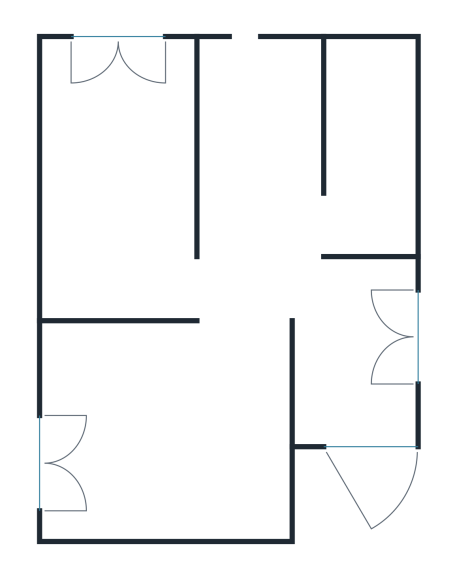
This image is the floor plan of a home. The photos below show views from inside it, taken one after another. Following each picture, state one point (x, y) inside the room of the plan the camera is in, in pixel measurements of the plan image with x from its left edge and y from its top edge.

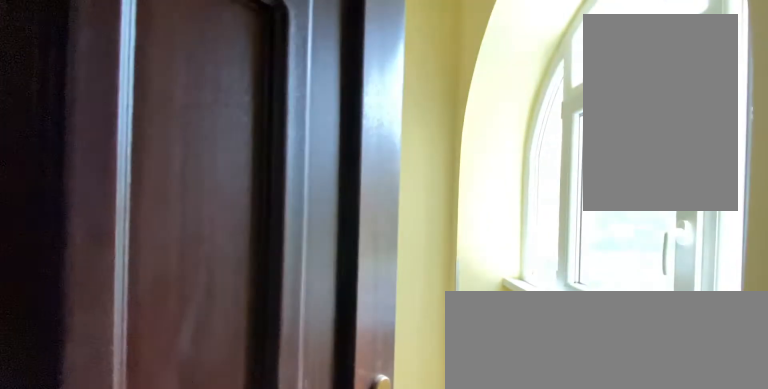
(355, 358)
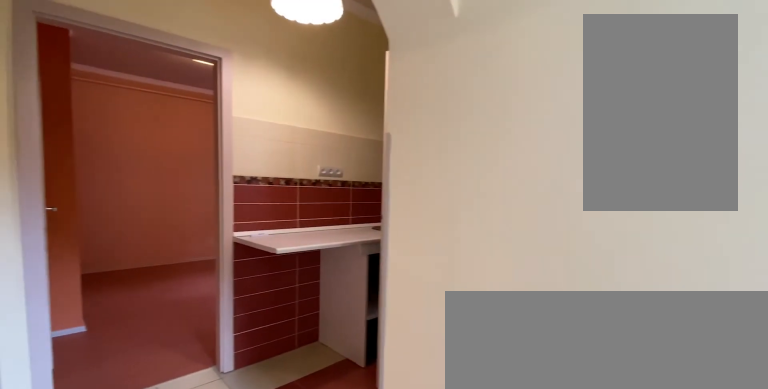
(355, 358)
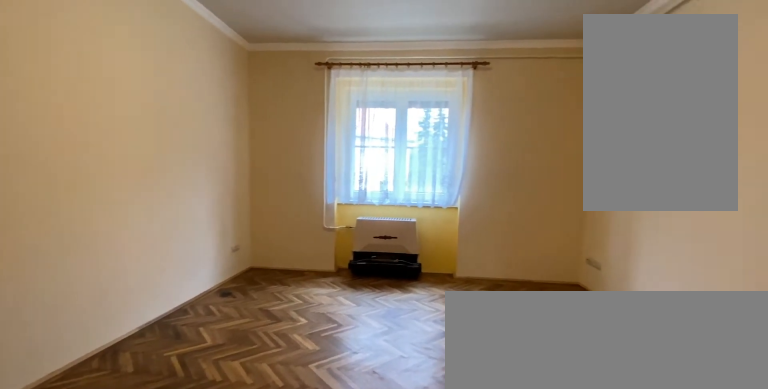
(168, 430)
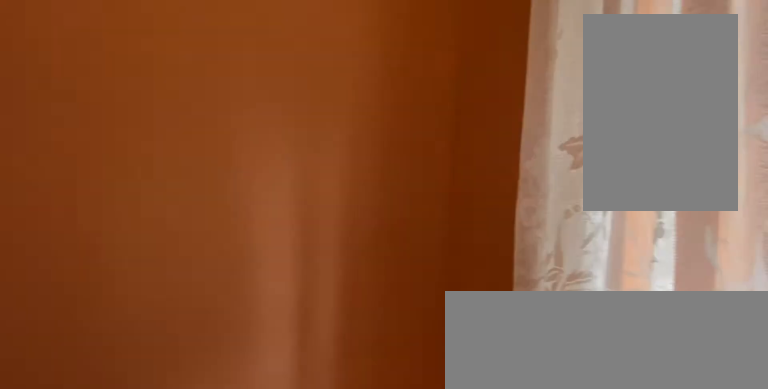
(111, 175)
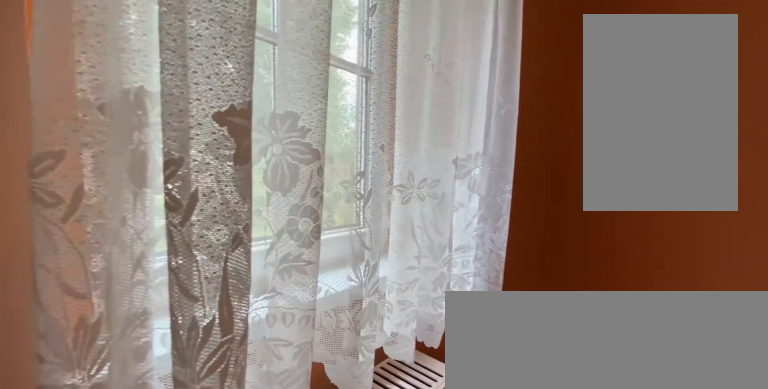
(111, 175)
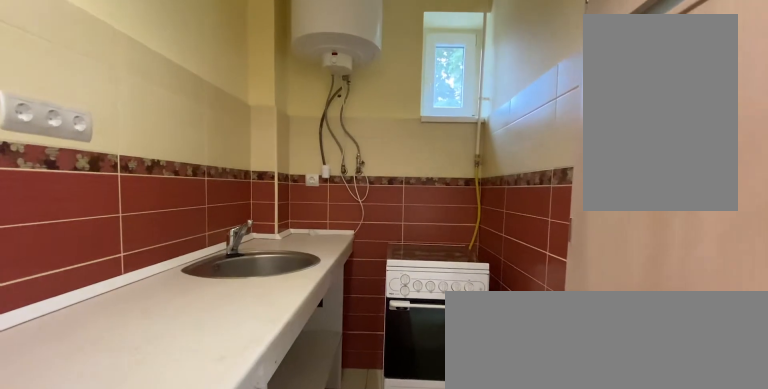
(261, 159)
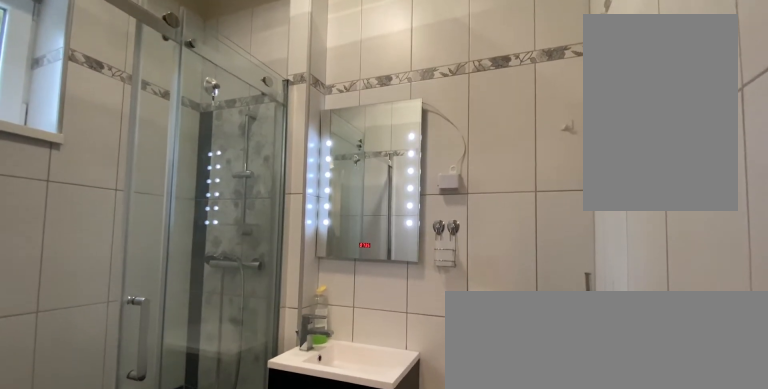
(371, 171)
